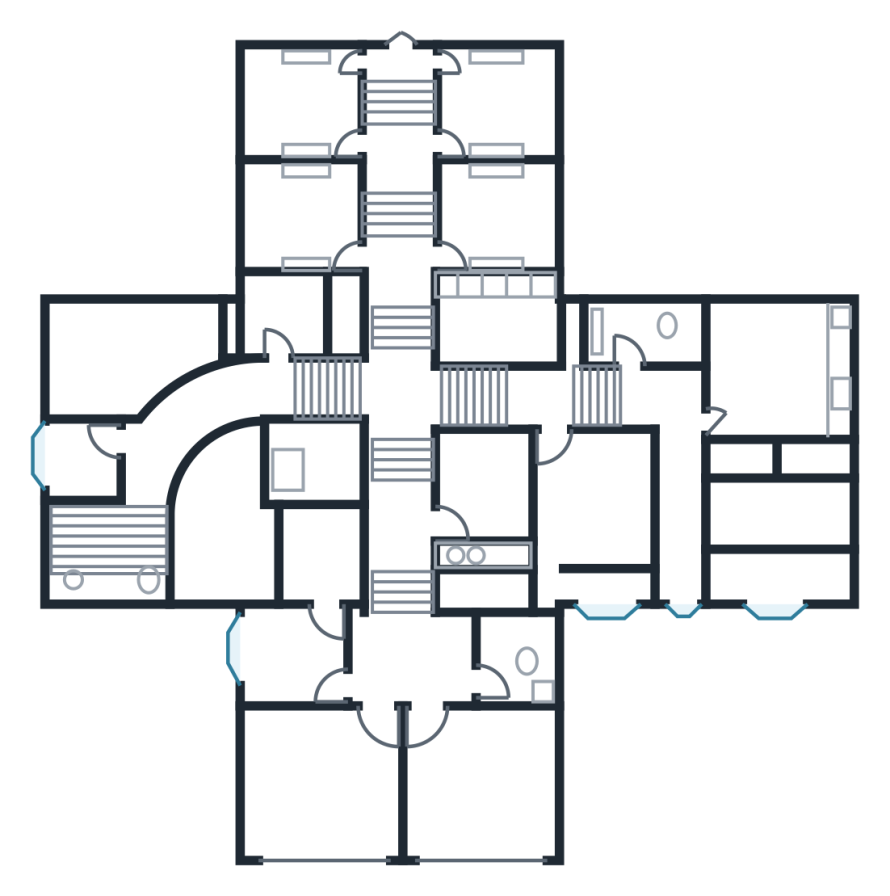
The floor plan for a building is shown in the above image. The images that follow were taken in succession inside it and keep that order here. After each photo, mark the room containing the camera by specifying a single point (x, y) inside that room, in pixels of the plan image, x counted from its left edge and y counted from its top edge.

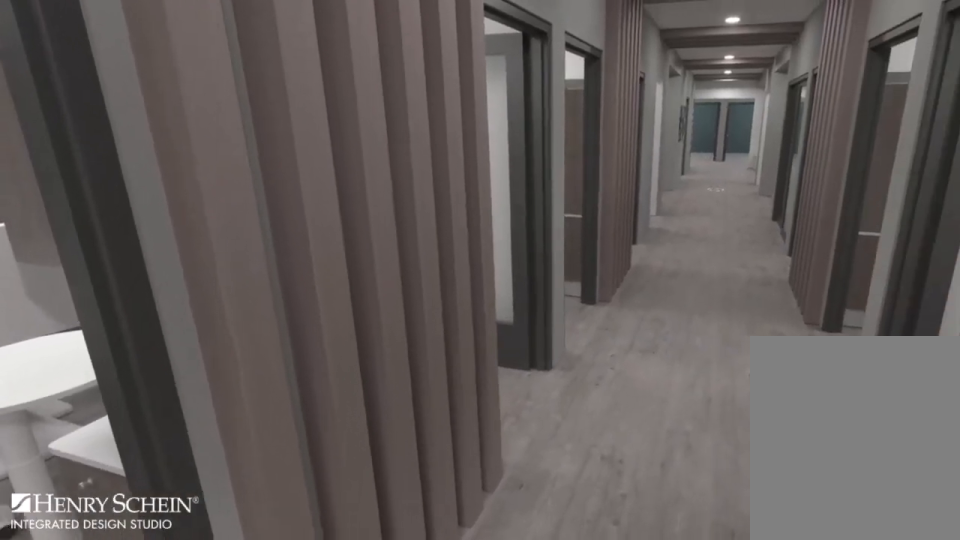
(400, 113)
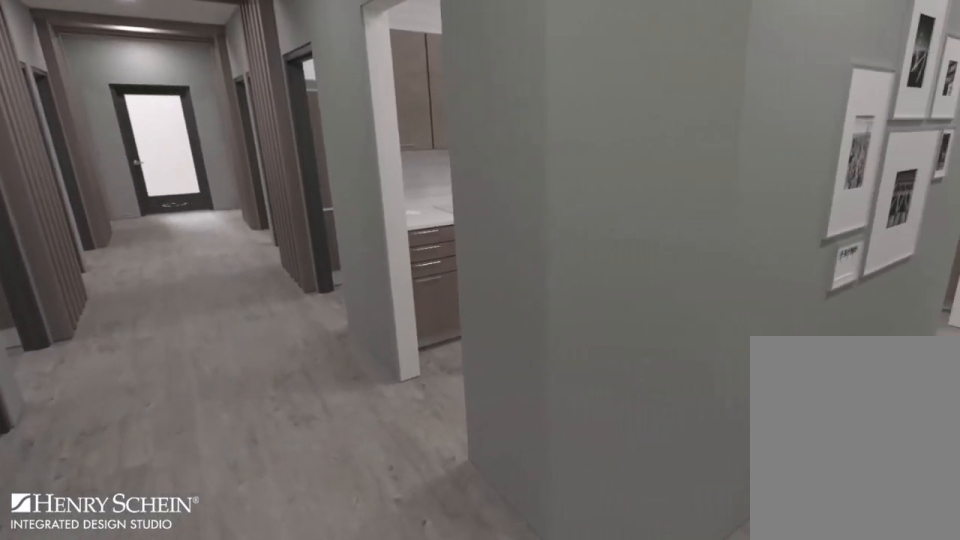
(401, 395)
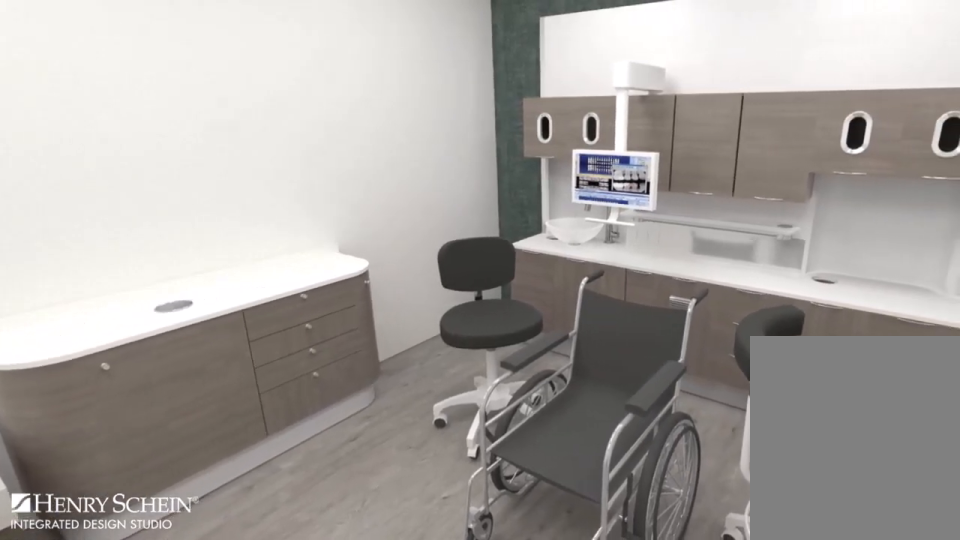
(578, 479)
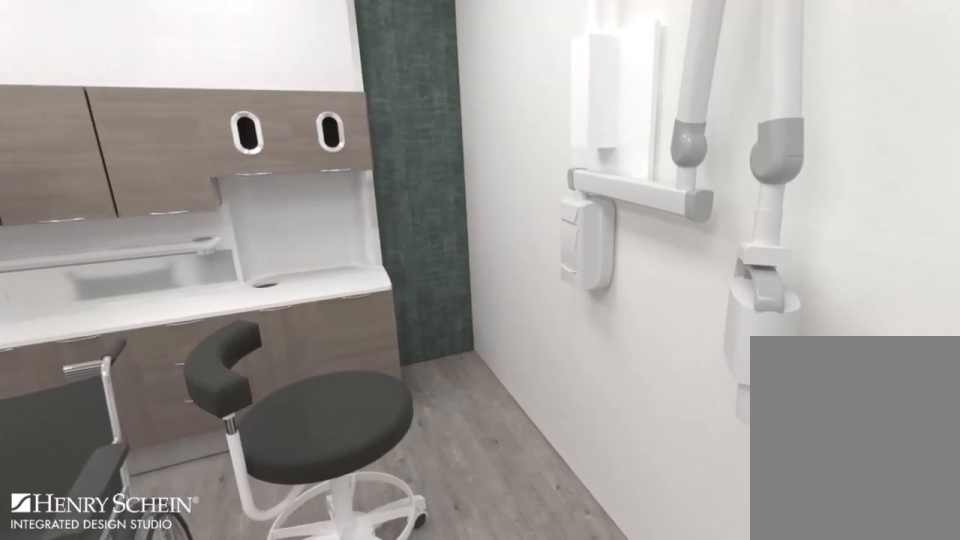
(578, 479)
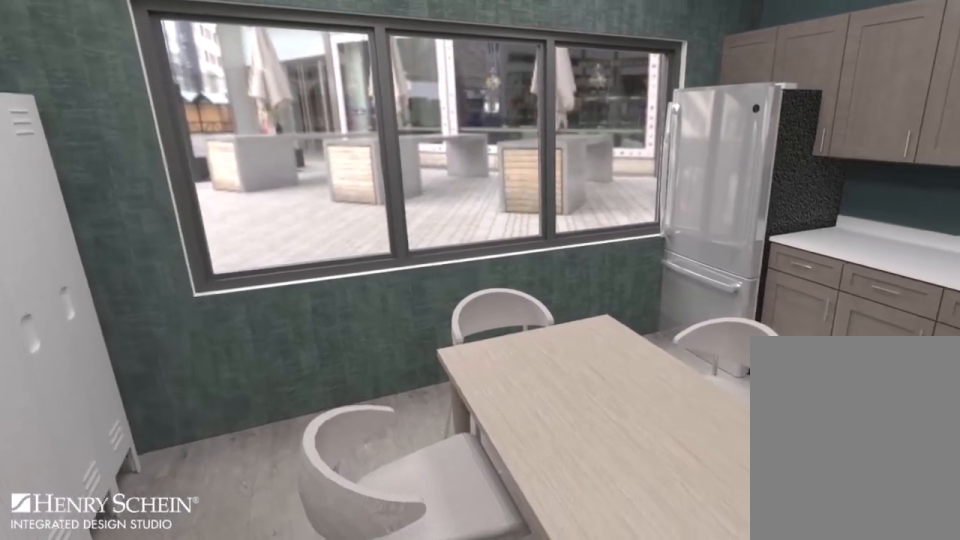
(763, 371)
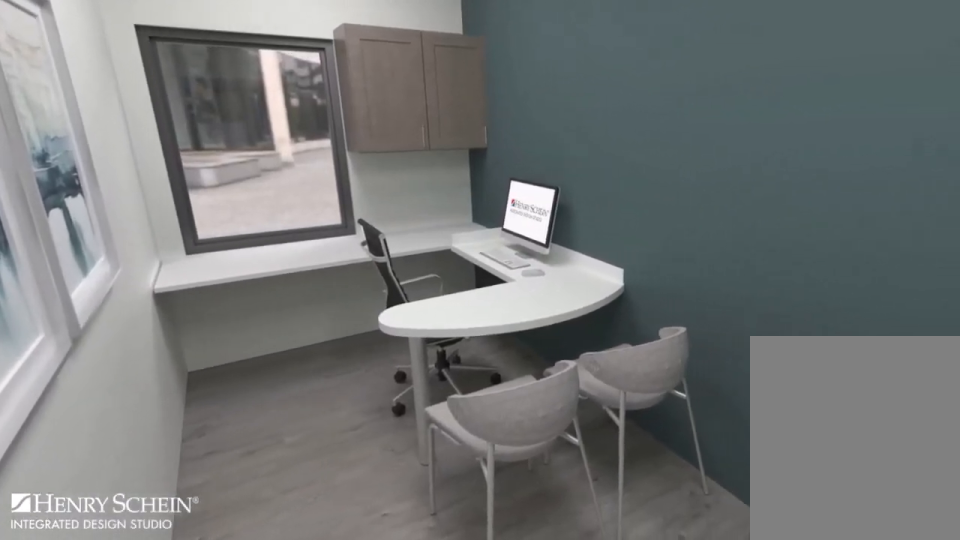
(773, 495)
